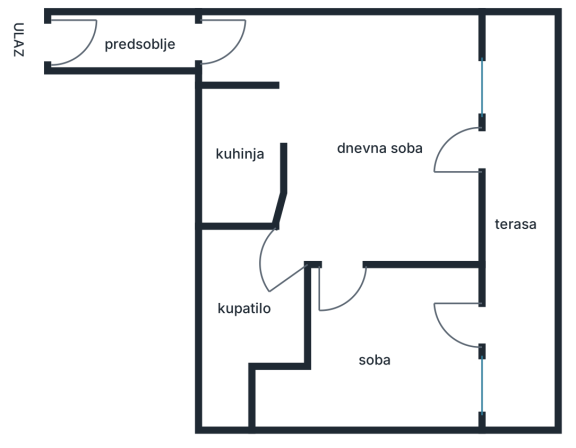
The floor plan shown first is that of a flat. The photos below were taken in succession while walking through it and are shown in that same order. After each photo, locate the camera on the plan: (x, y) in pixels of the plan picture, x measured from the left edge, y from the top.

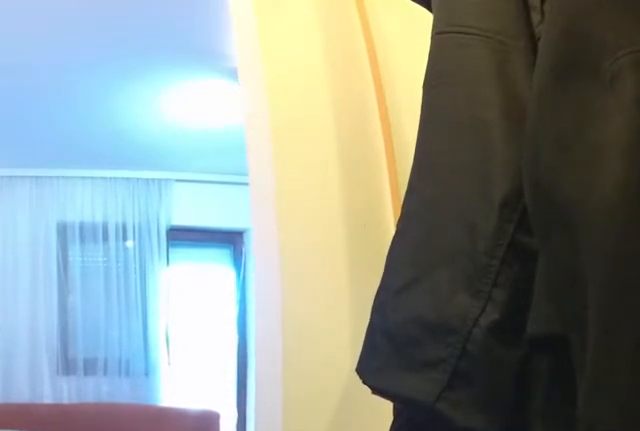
(189, 41)
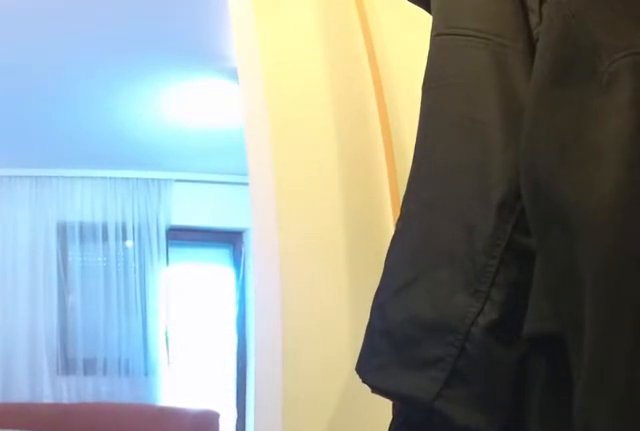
(189, 41)
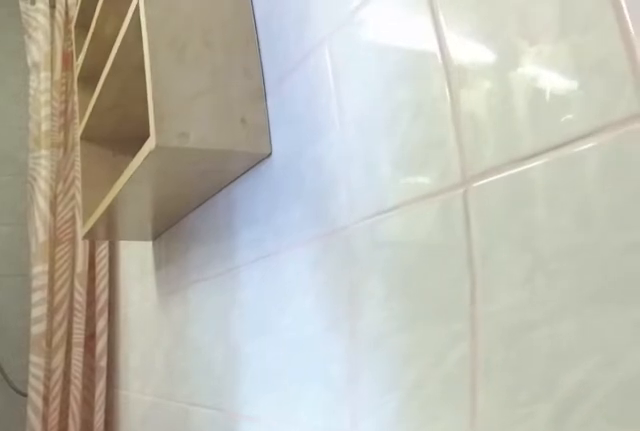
(257, 239)
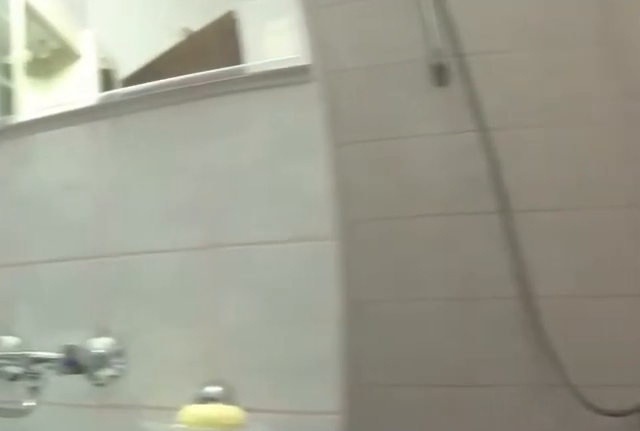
(247, 293)
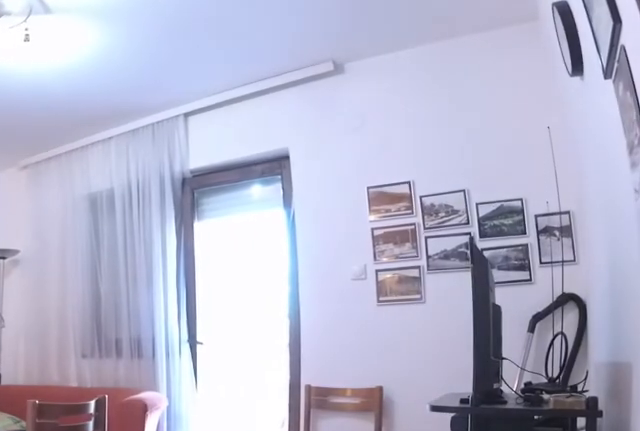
(299, 233)
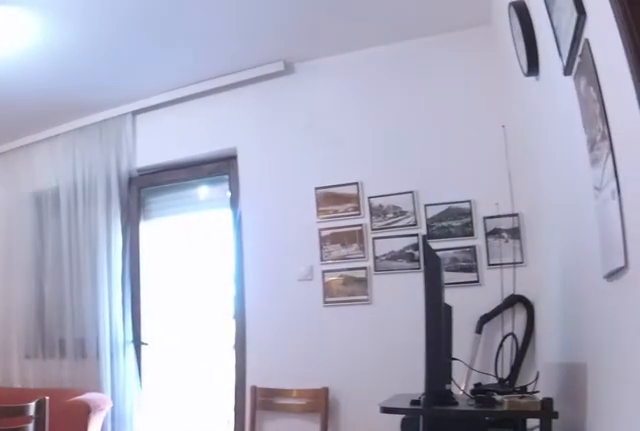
(299, 233)
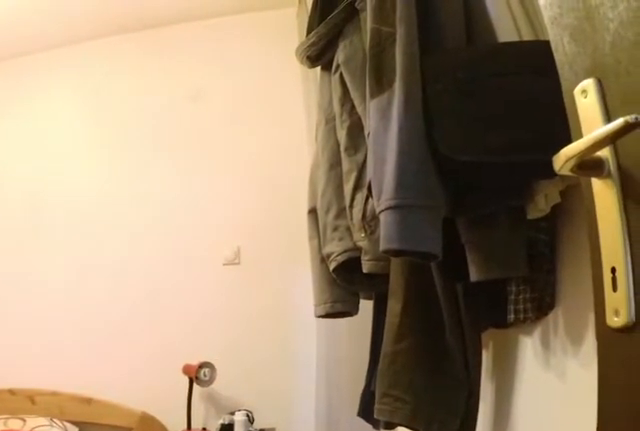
(339, 246)
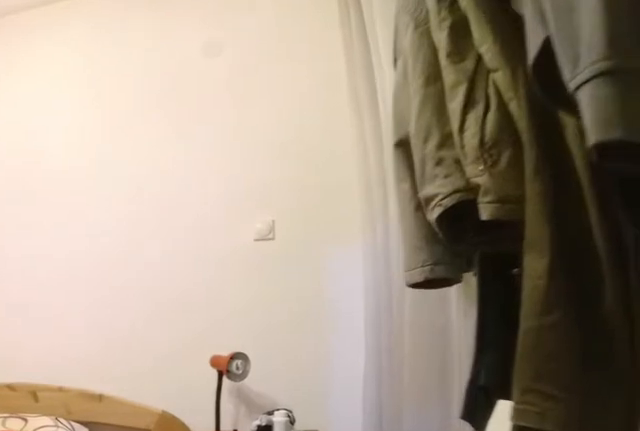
(338, 266)
